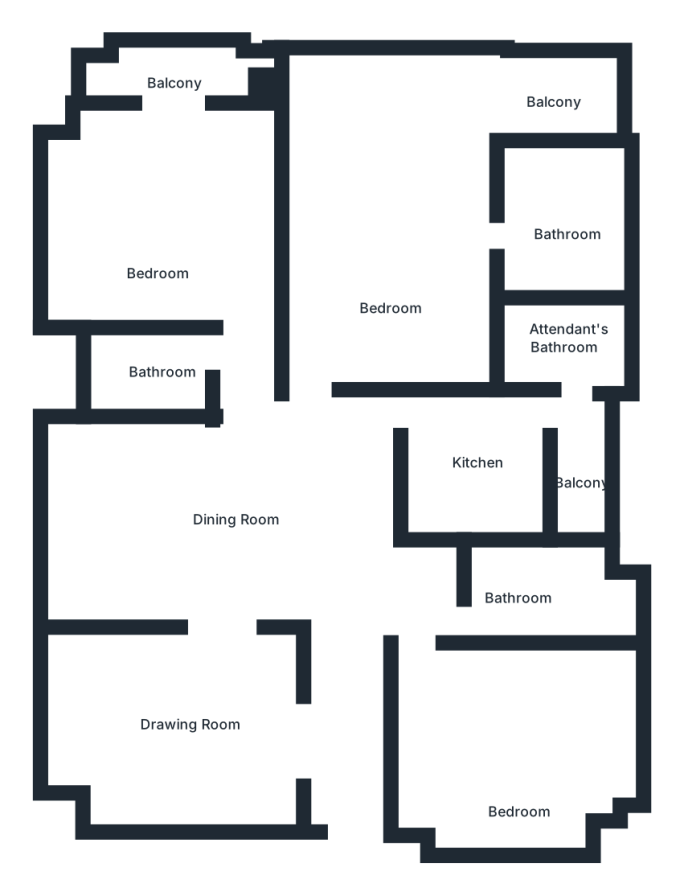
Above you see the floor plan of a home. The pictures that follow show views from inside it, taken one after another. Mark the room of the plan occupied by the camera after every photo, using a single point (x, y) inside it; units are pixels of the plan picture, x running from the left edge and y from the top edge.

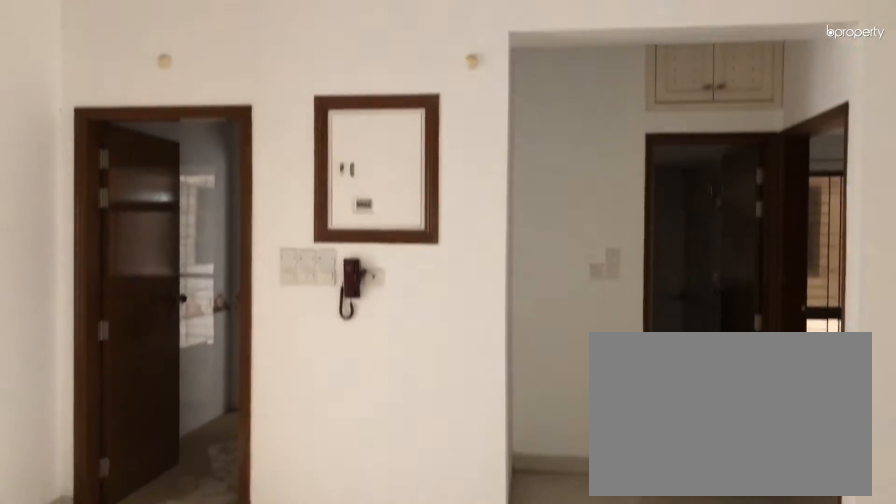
(237, 530)
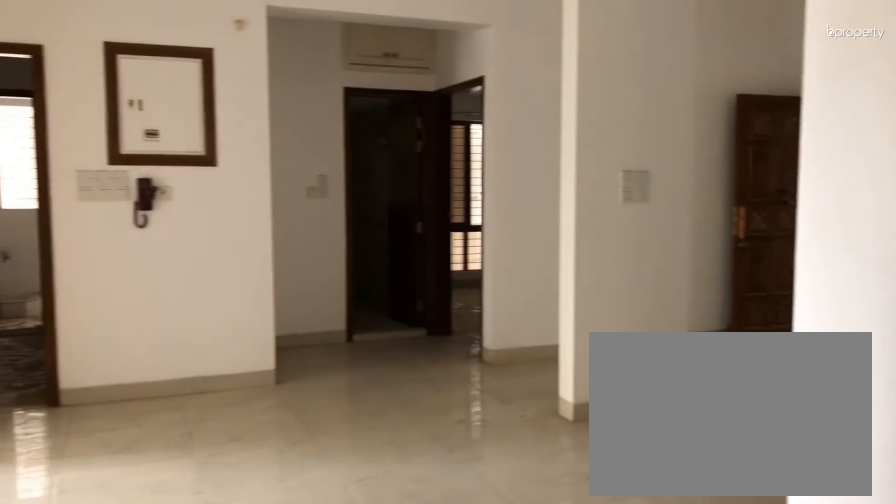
(237, 530)
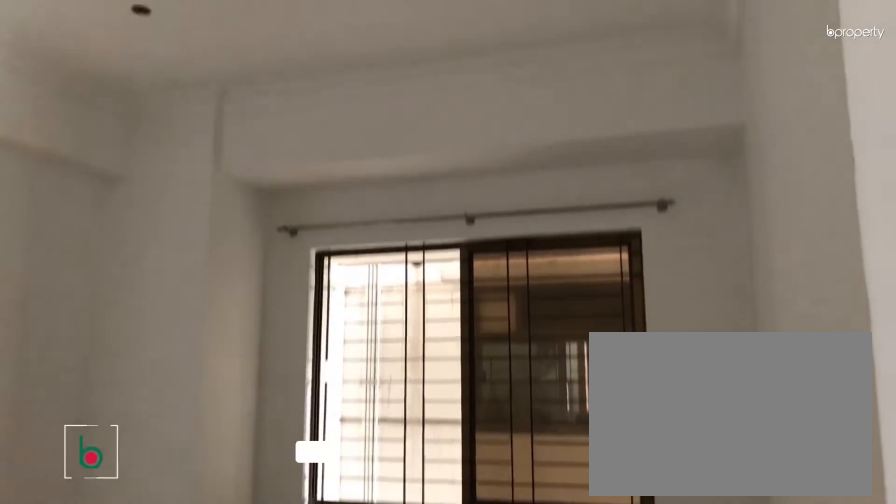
(194, 727)
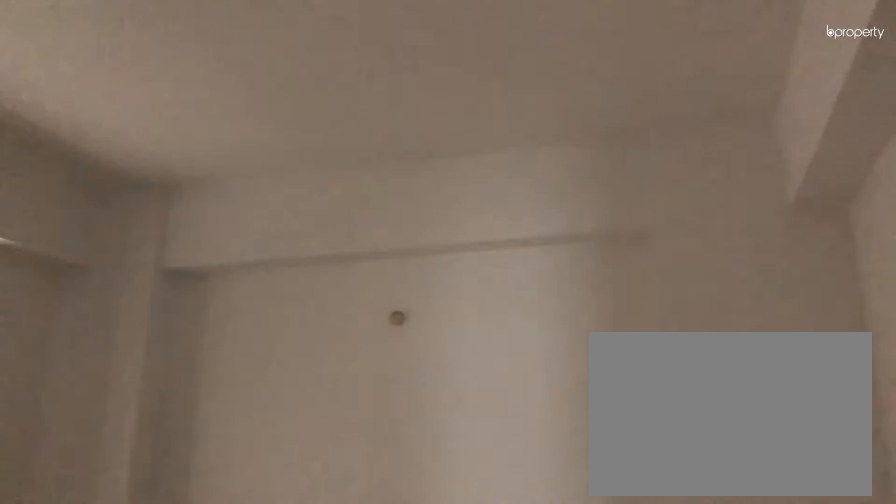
(519, 750)
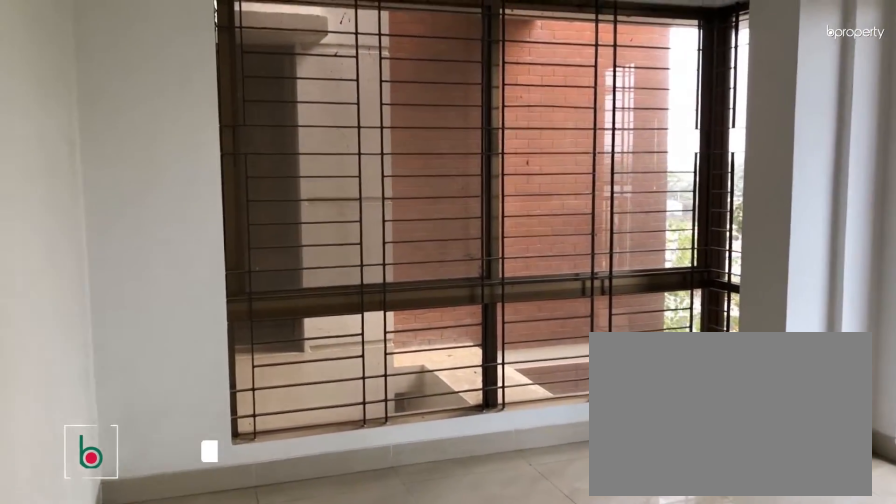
(158, 262)
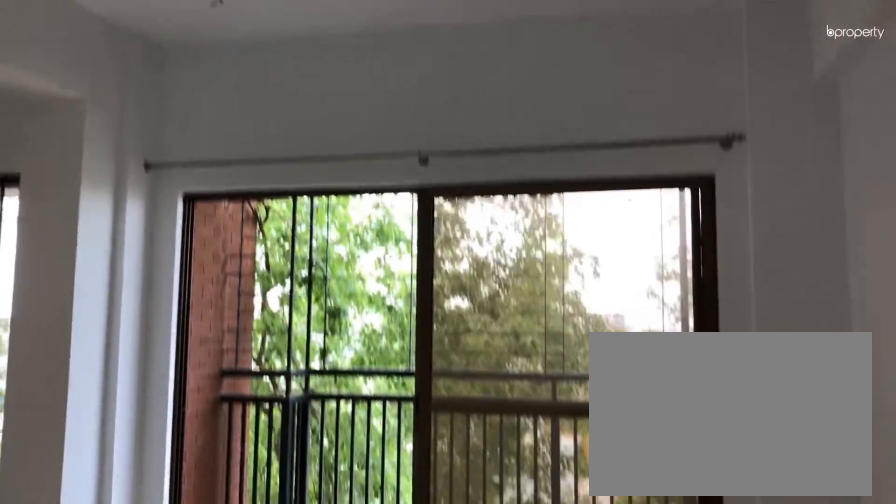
(157, 258)
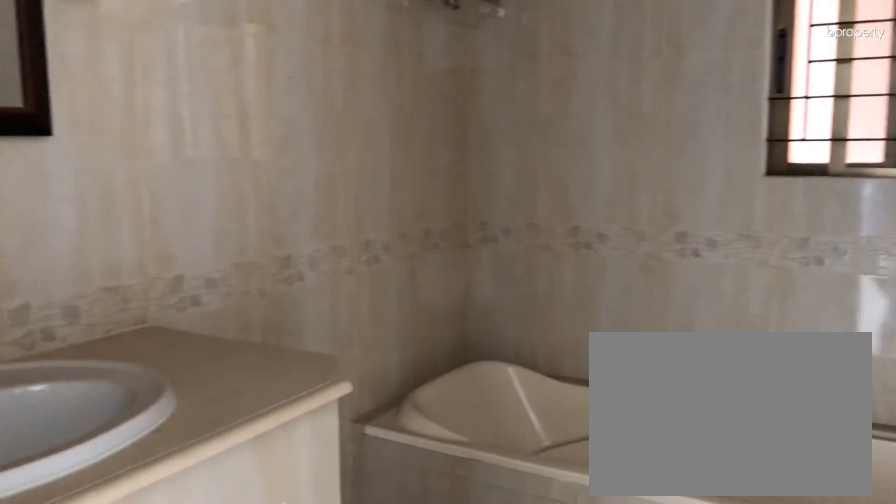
(569, 247)
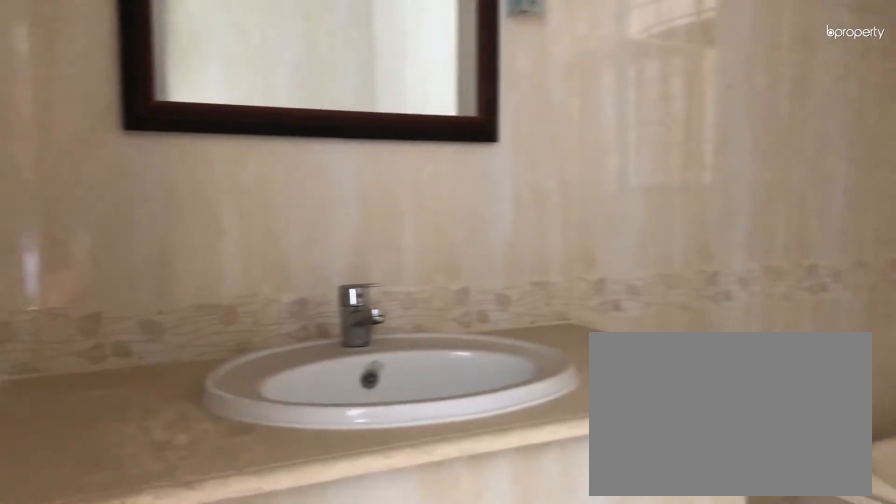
(569, 247)
